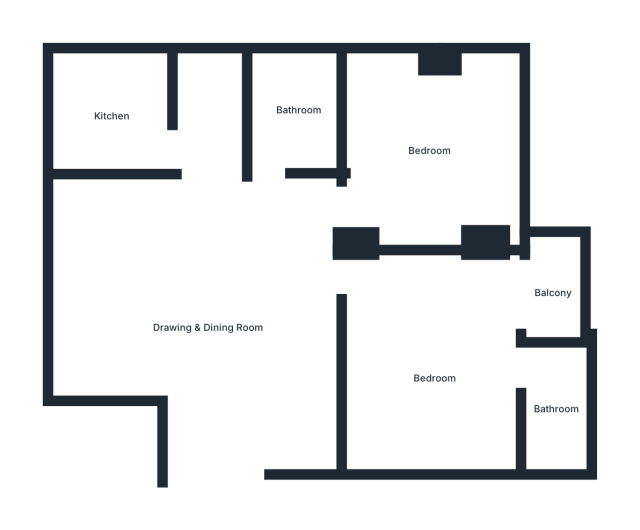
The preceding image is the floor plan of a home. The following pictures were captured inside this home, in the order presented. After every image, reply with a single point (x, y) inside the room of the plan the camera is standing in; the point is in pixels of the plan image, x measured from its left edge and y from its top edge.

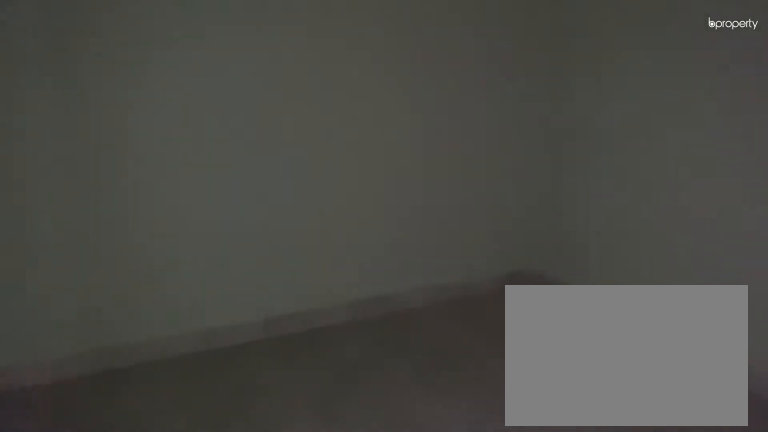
(436, 381)
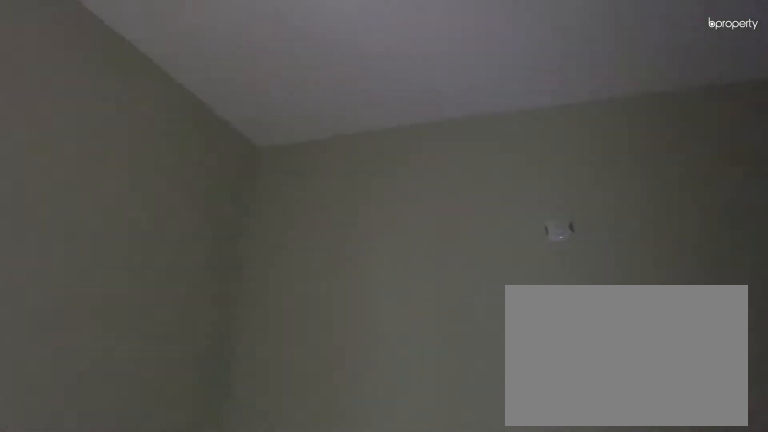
(436, 381)
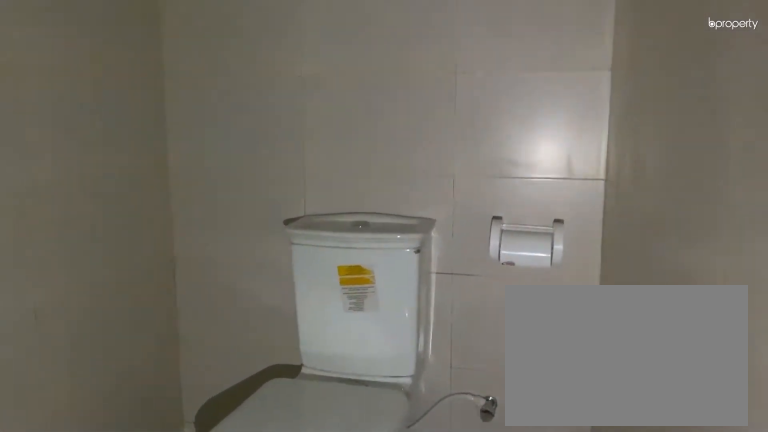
(556, 410)
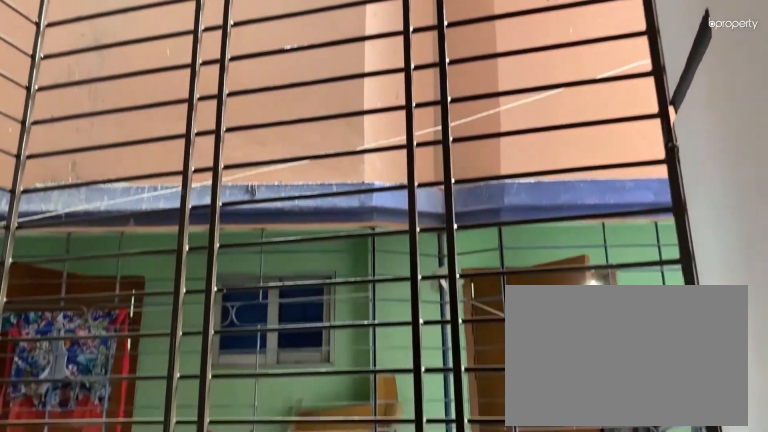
(556, 291)
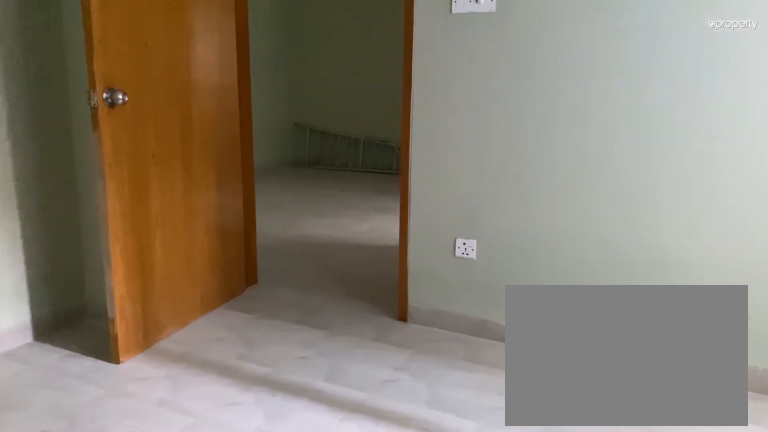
(430, 149)
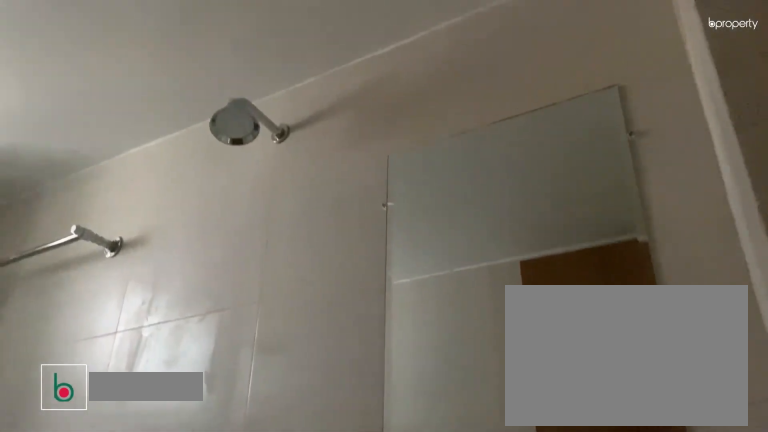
(303, 111)
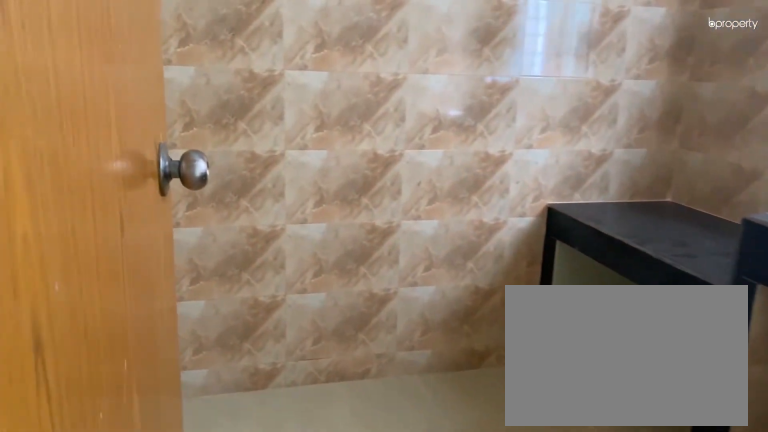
(114, 117)
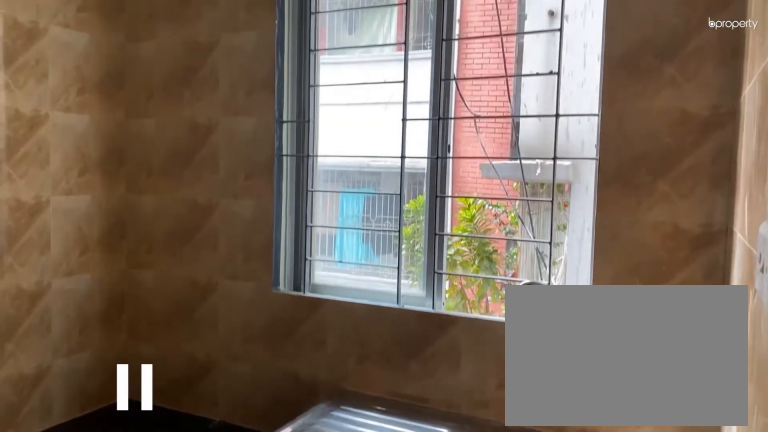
(114, 117)
